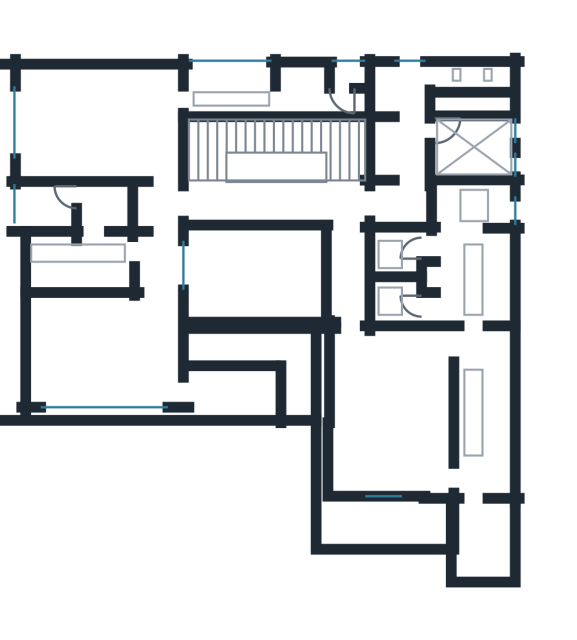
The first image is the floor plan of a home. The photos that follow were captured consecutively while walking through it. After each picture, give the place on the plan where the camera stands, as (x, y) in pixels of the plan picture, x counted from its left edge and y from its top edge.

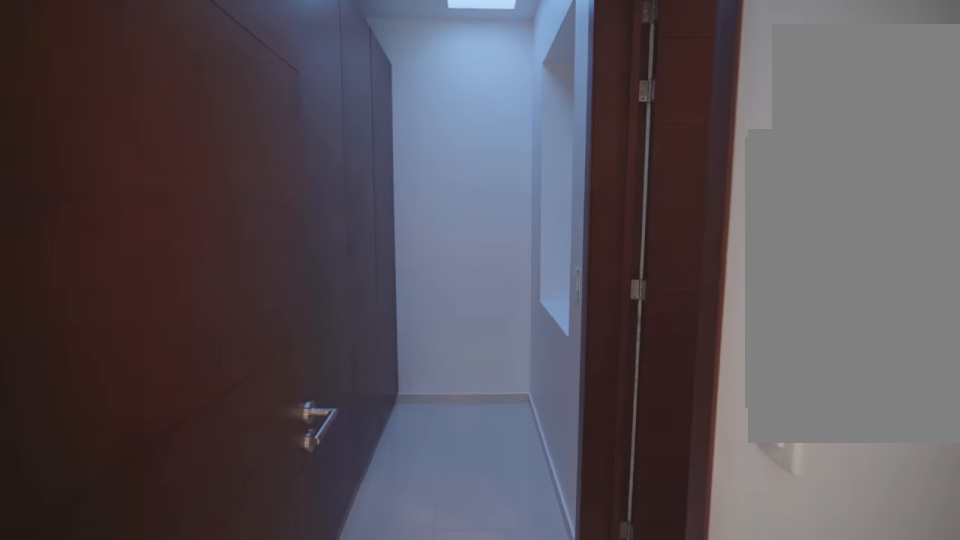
(126, 254)
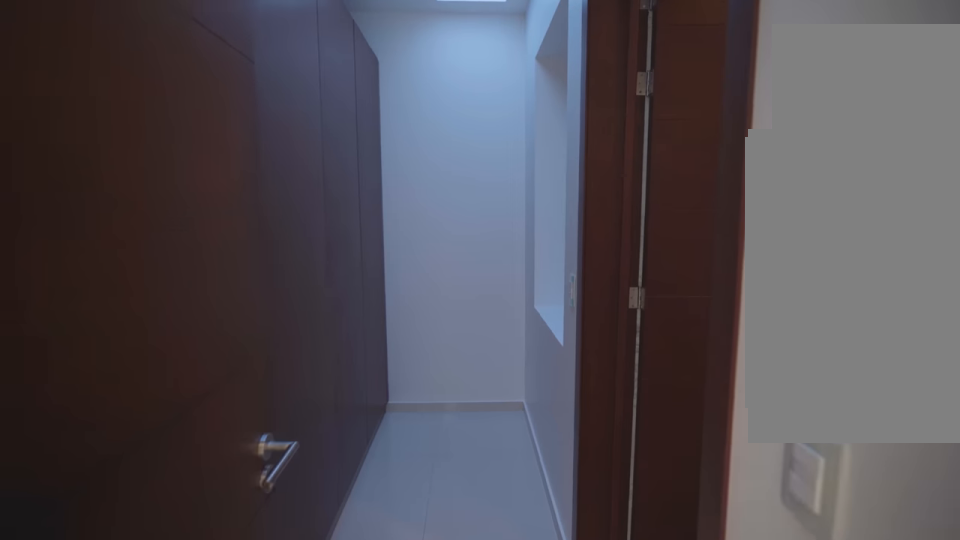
(119, 254)
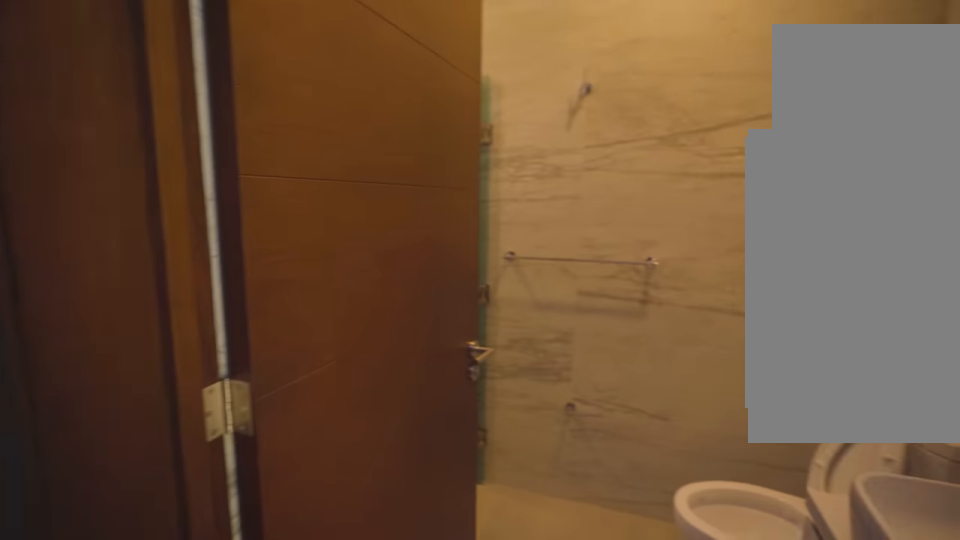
(93, 255)
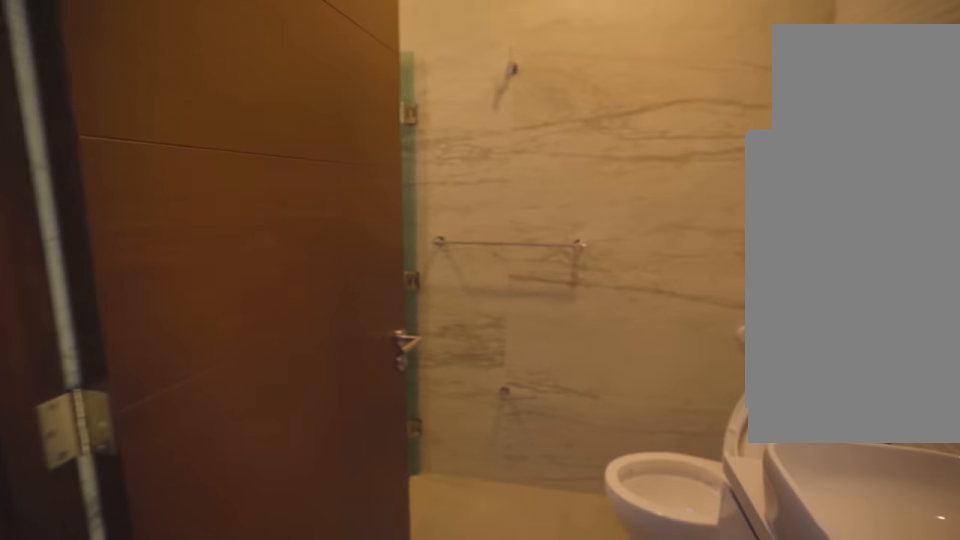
(95, 255)
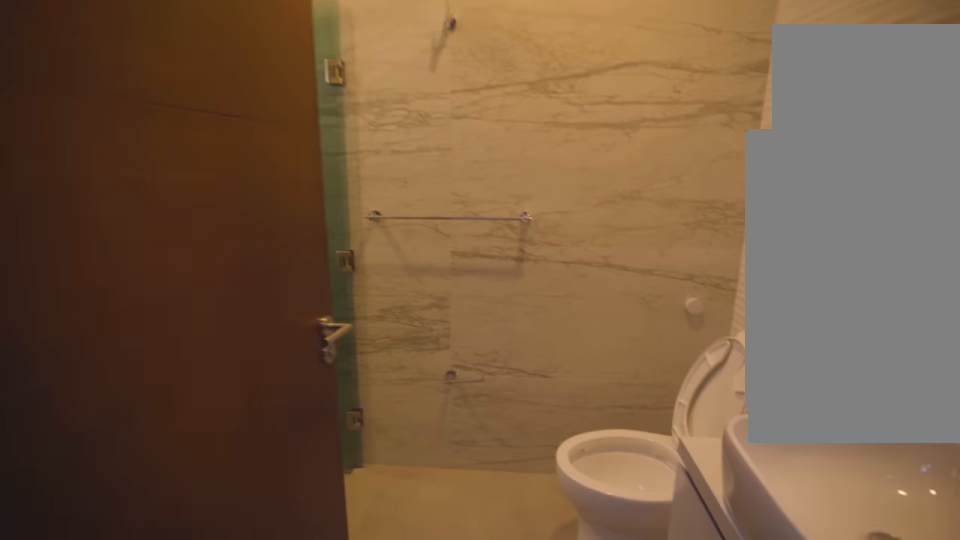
(95, 256)
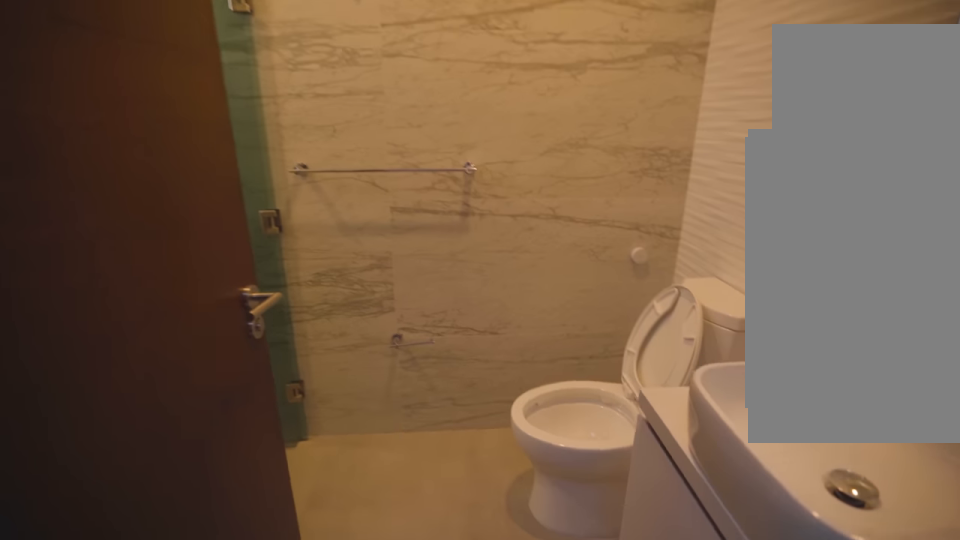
(94, 256)
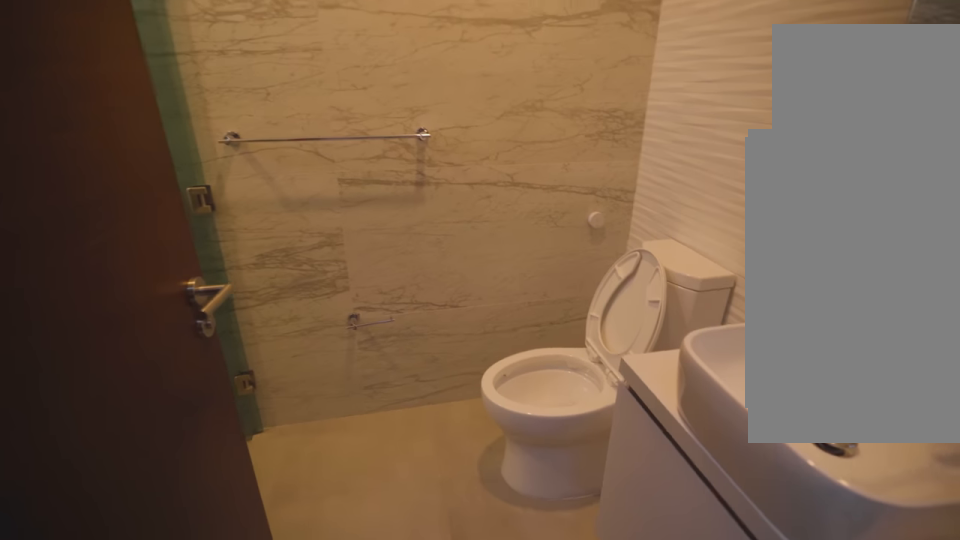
(95, 256)
